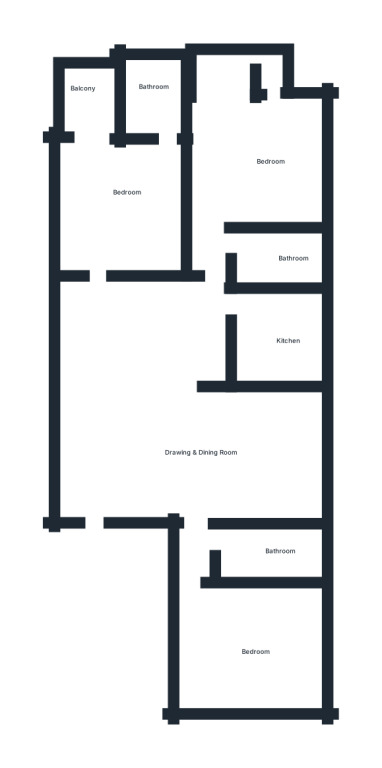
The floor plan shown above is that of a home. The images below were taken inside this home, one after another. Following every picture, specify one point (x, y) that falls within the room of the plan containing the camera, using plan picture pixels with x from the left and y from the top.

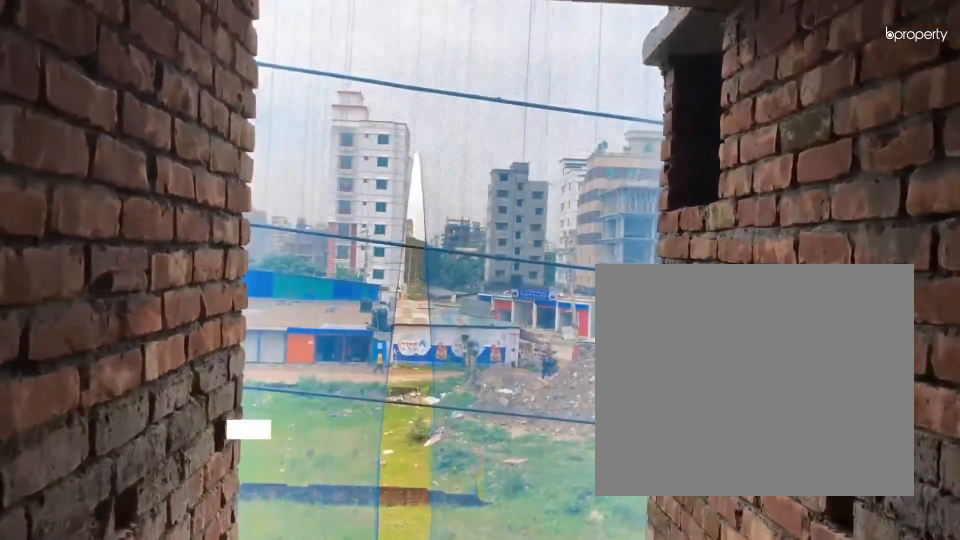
(91, 102)
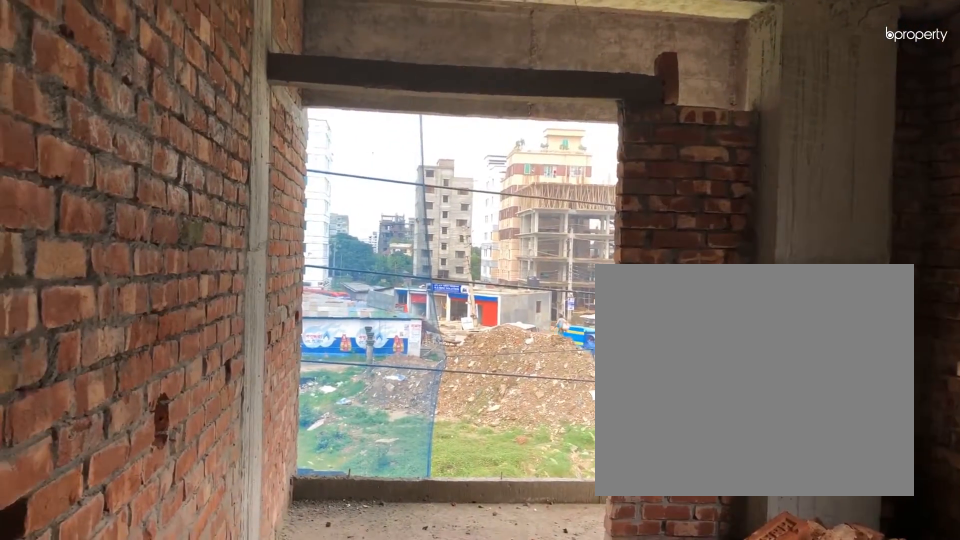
(252, 173)
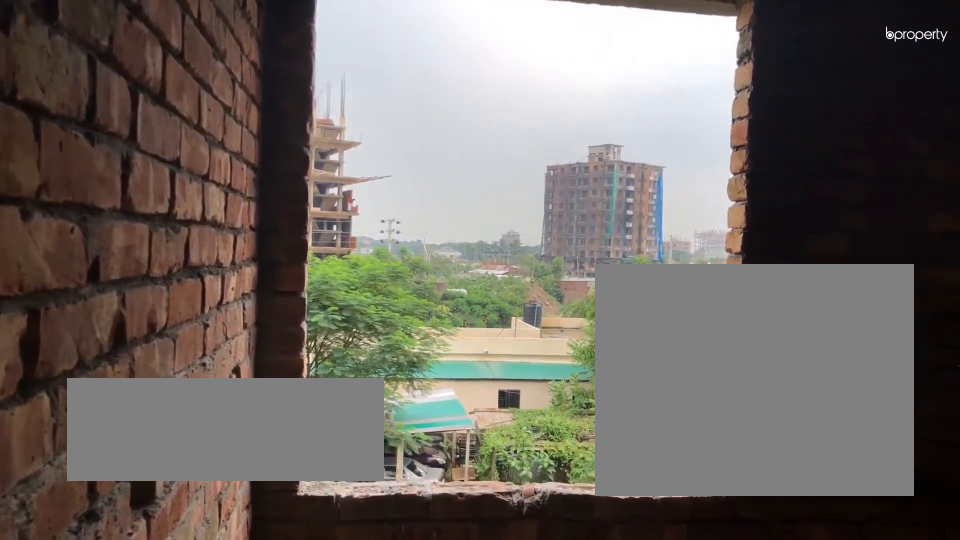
(277, 336)
